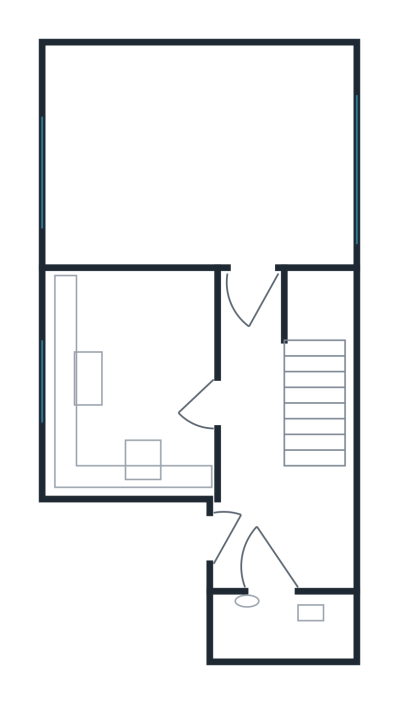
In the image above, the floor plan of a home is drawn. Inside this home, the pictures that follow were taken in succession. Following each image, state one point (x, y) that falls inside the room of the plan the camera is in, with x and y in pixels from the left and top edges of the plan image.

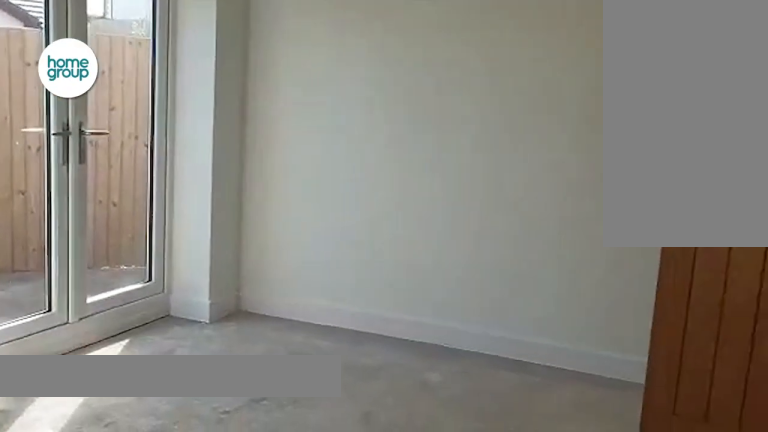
(200, 184)
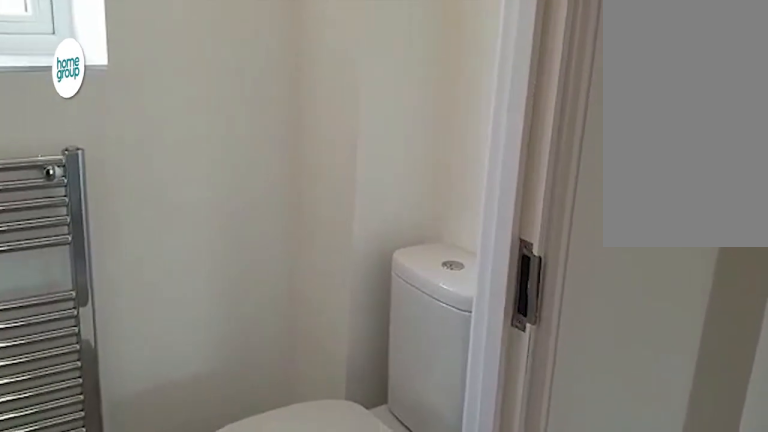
(285, 623)
